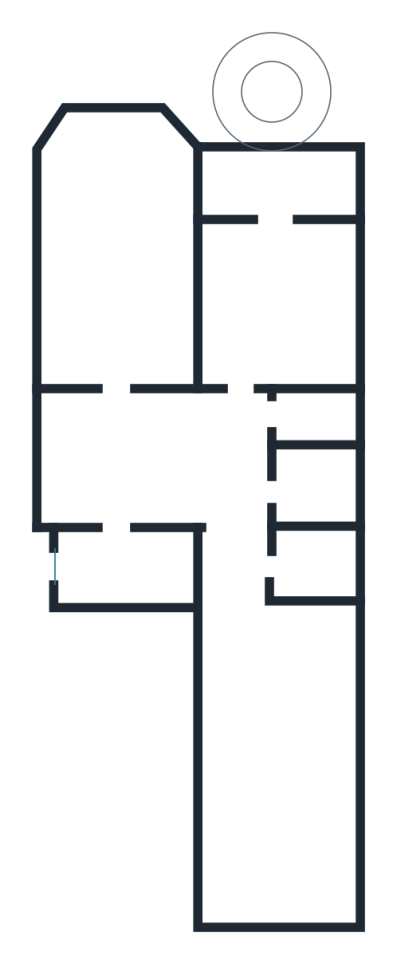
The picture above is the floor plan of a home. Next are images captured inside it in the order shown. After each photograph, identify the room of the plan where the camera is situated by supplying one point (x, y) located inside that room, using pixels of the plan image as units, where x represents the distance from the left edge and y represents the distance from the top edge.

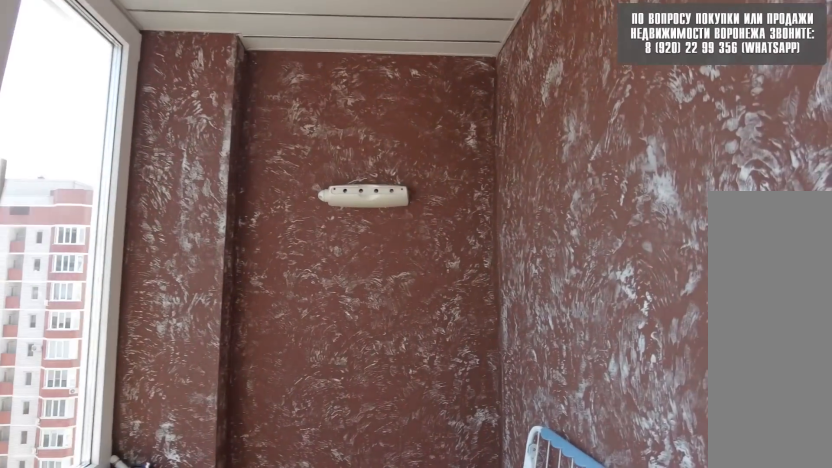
(271, 196)
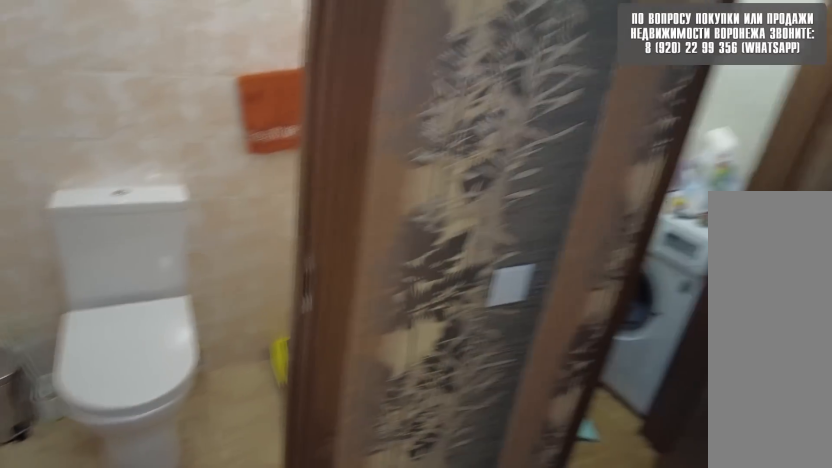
(237, 483)
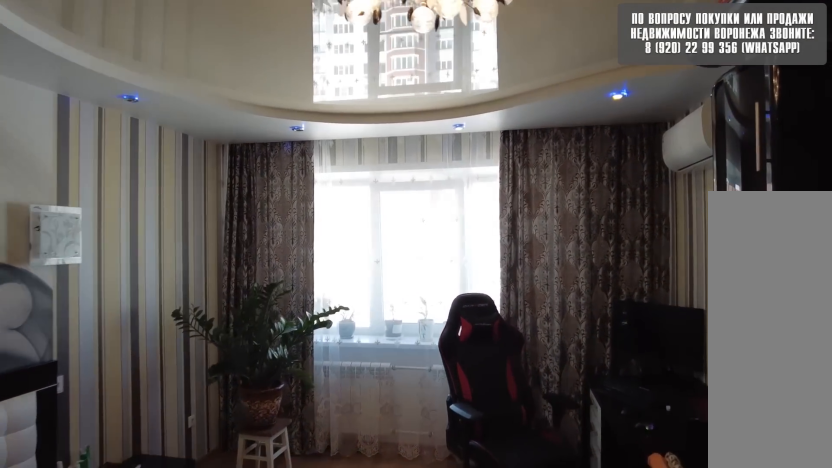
(265, 719)
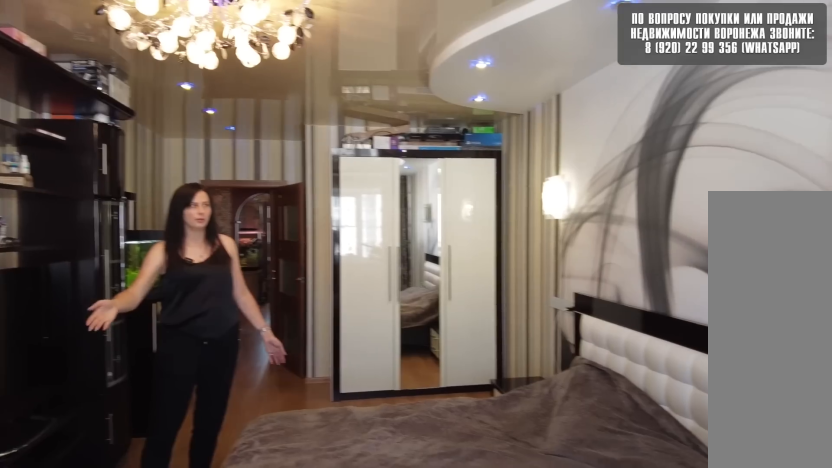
(265, 719)
